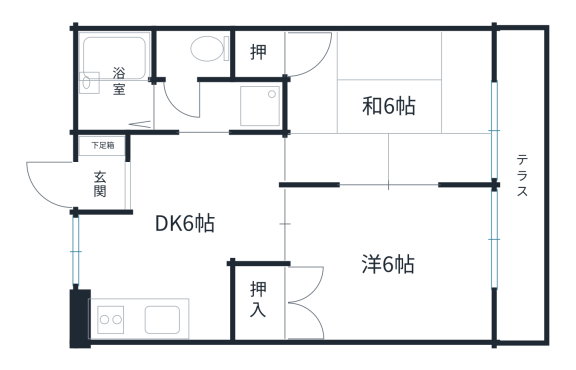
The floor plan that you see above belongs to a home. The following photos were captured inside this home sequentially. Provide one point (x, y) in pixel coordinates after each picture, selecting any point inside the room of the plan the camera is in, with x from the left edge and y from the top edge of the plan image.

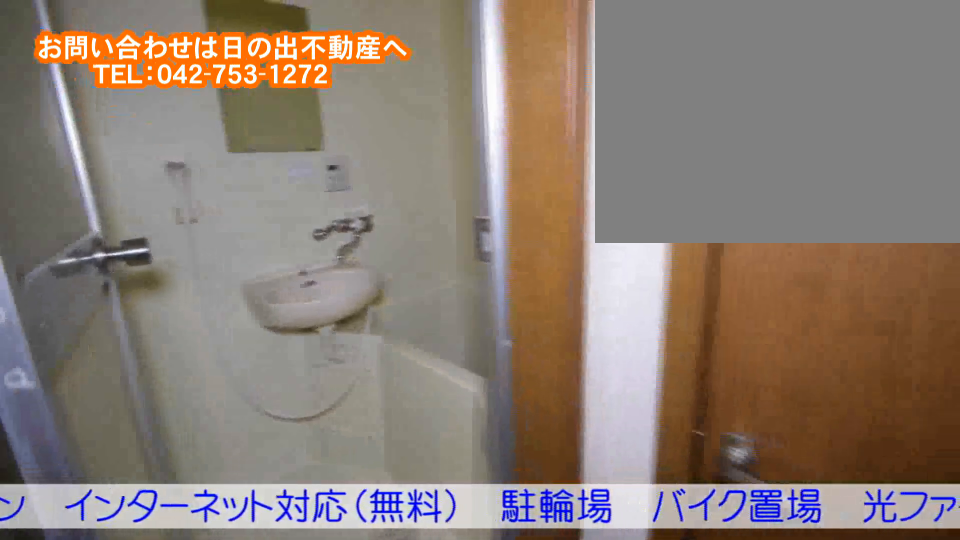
(117, 94)
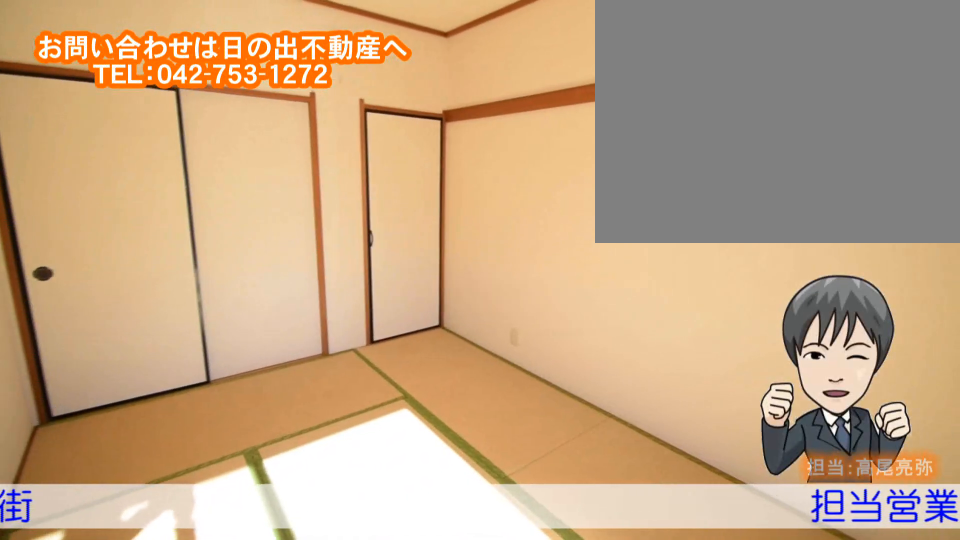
(439, 105)
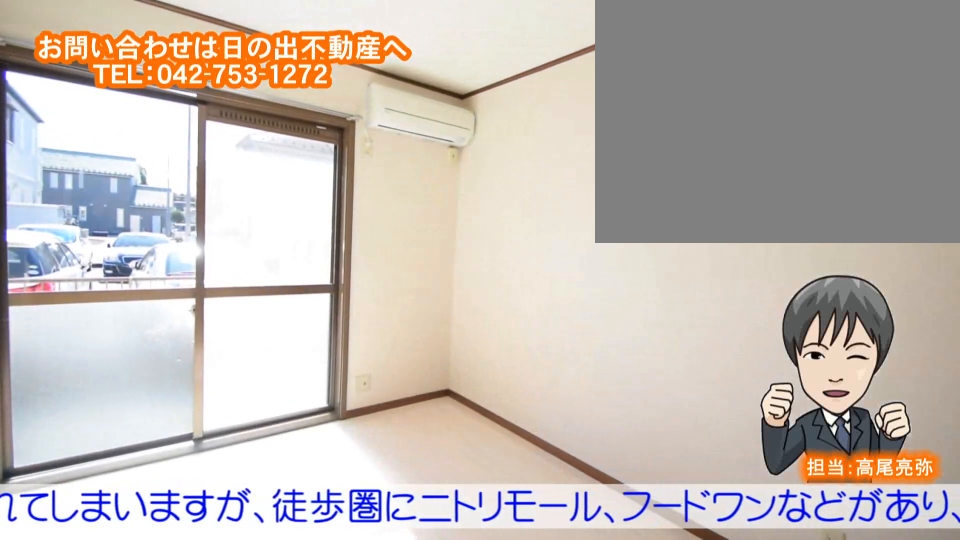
(442, 257)
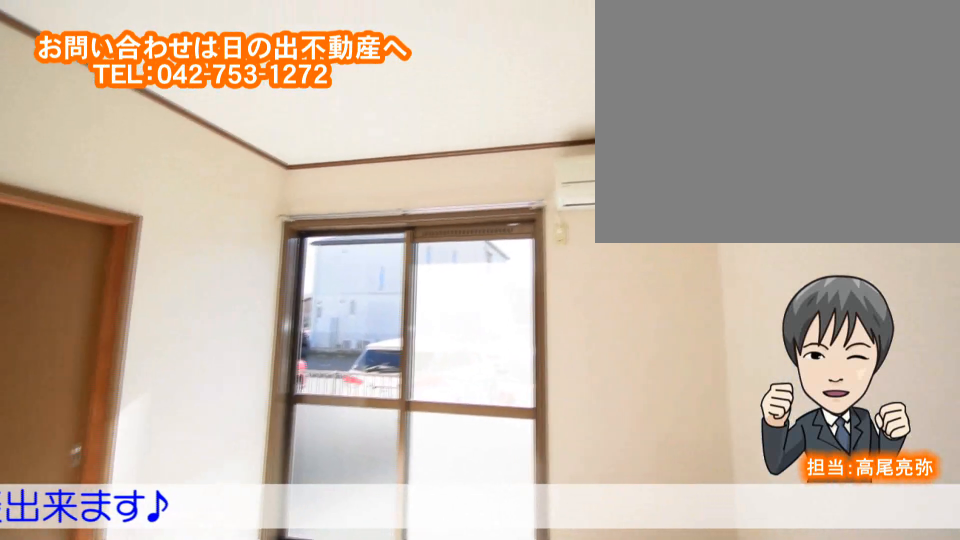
(443, 257)
